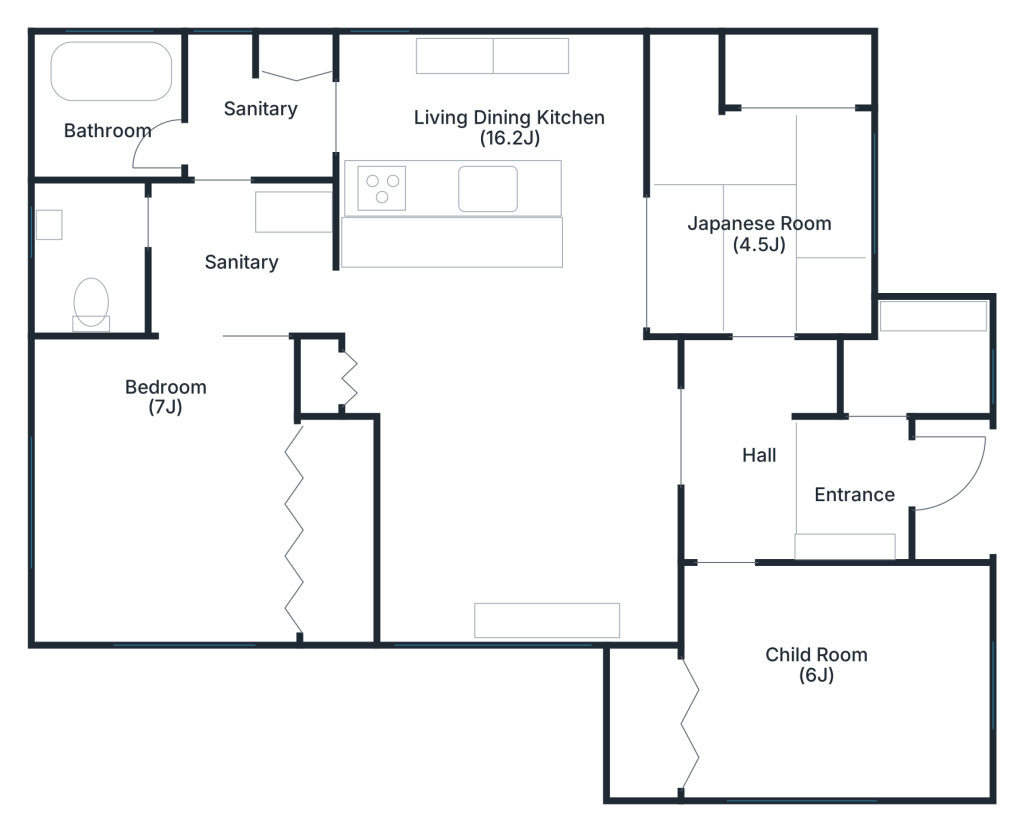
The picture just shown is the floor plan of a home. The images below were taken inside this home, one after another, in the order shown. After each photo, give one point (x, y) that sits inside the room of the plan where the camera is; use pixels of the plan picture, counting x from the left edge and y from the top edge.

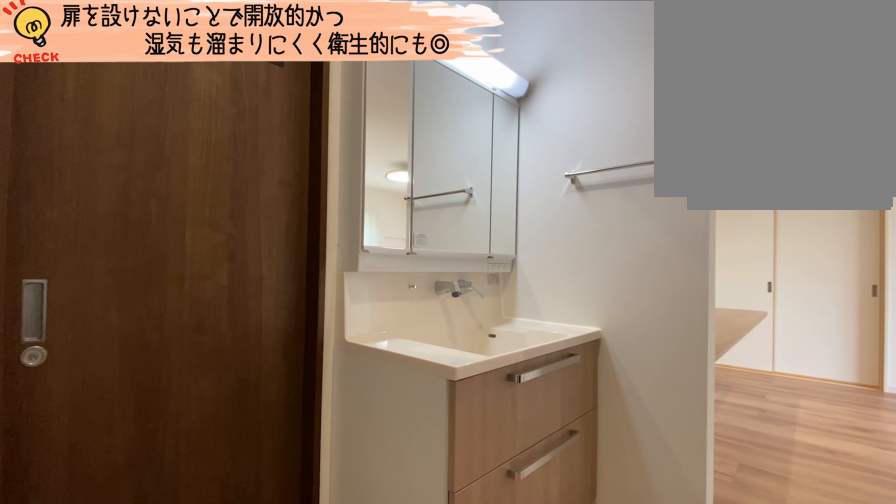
(226, 268)
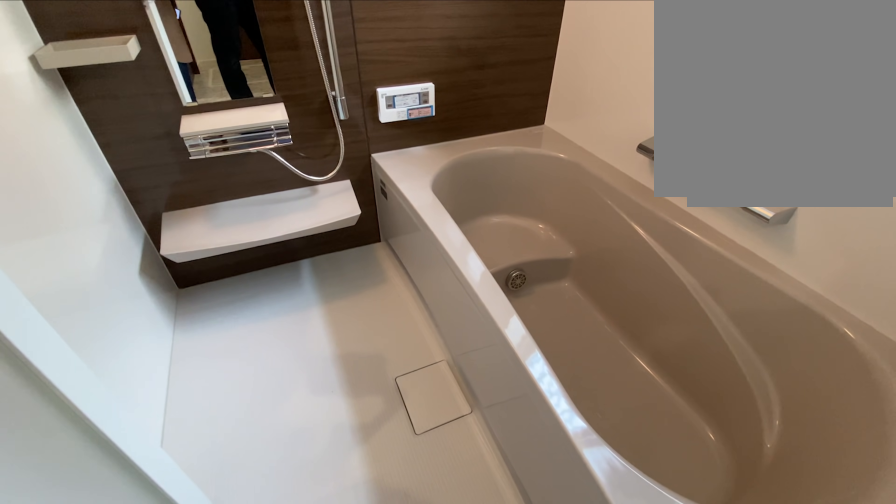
(111, 120)
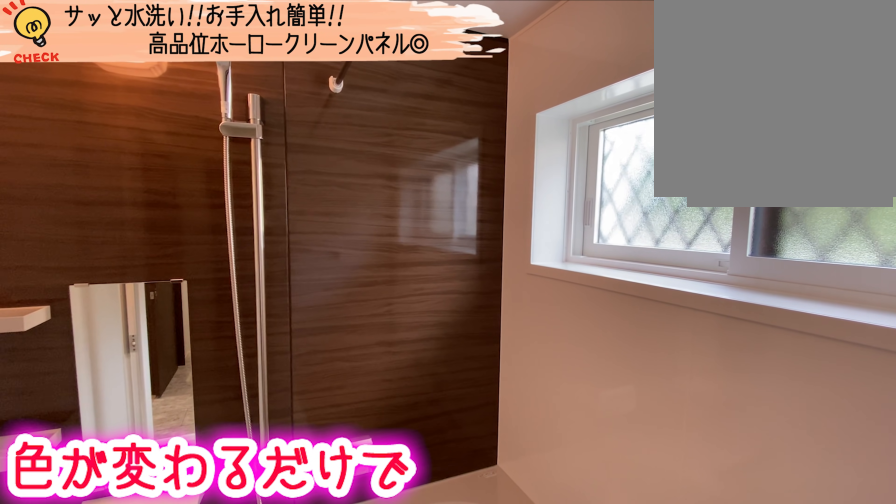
(111, 120)
